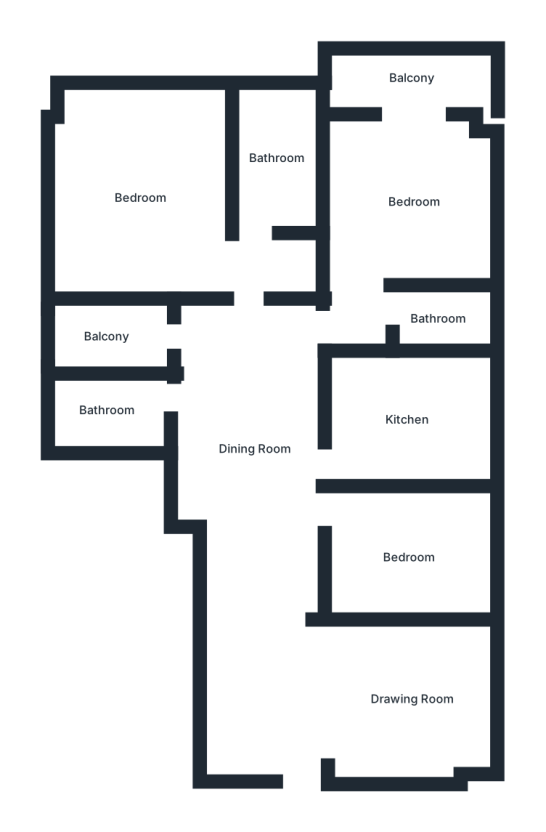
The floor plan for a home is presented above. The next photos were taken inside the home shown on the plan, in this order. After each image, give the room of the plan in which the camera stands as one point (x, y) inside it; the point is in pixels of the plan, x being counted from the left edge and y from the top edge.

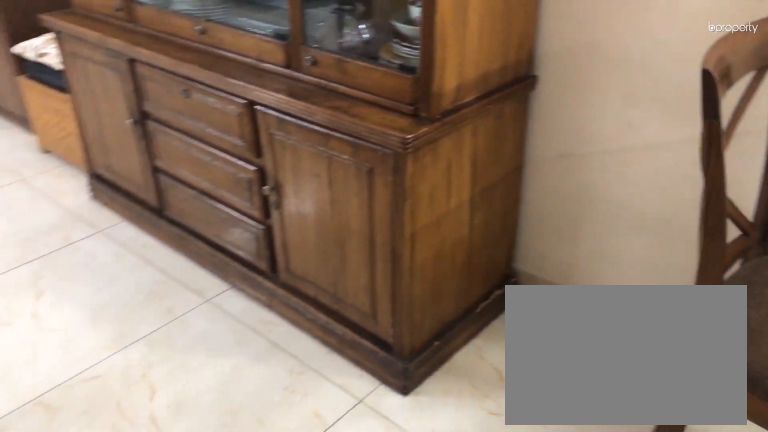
(257, 452)
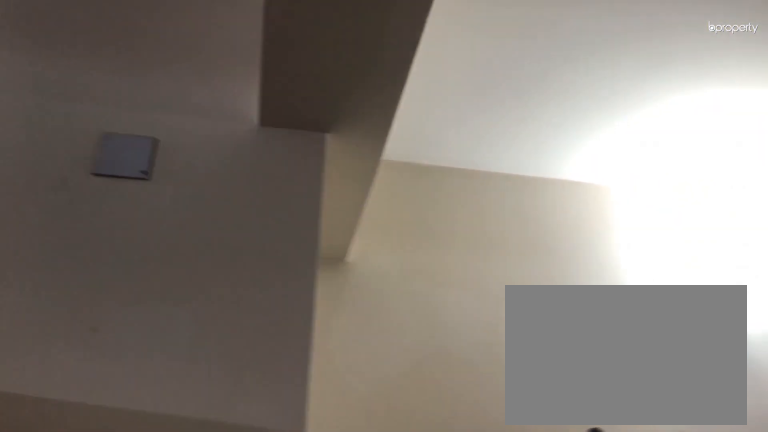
(257, 452)
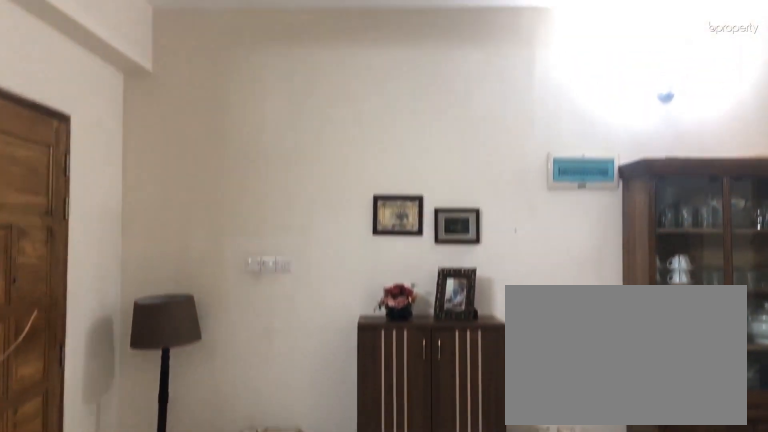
(411, 698)
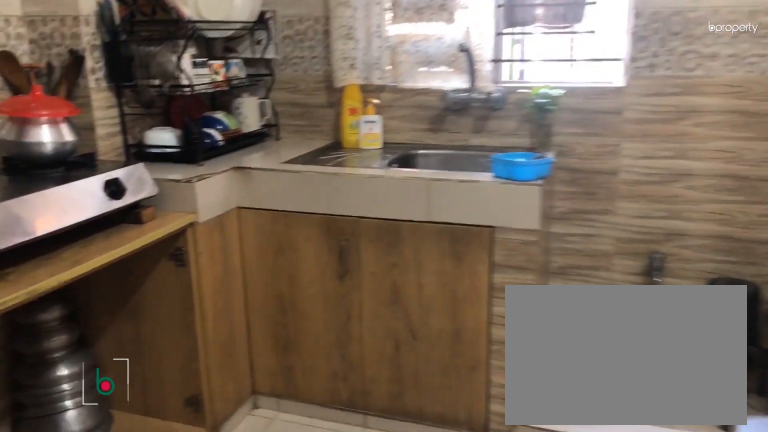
(404, 418)
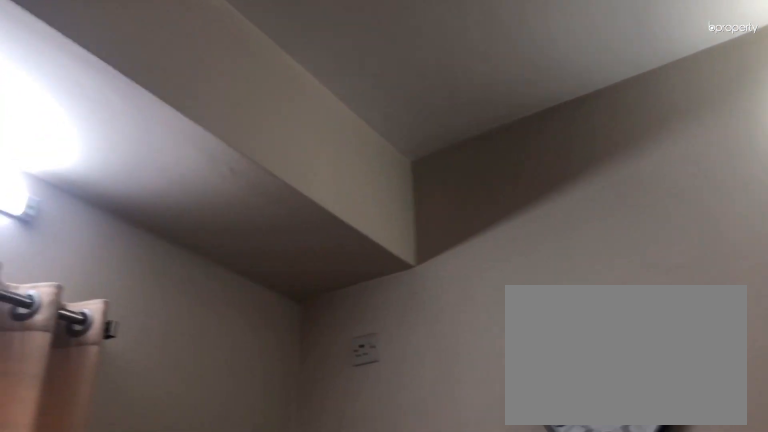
(410, 205)
